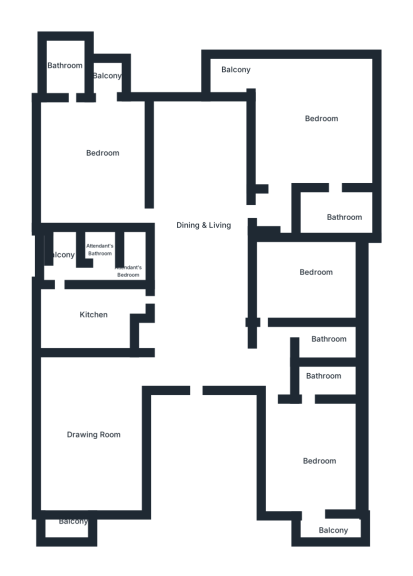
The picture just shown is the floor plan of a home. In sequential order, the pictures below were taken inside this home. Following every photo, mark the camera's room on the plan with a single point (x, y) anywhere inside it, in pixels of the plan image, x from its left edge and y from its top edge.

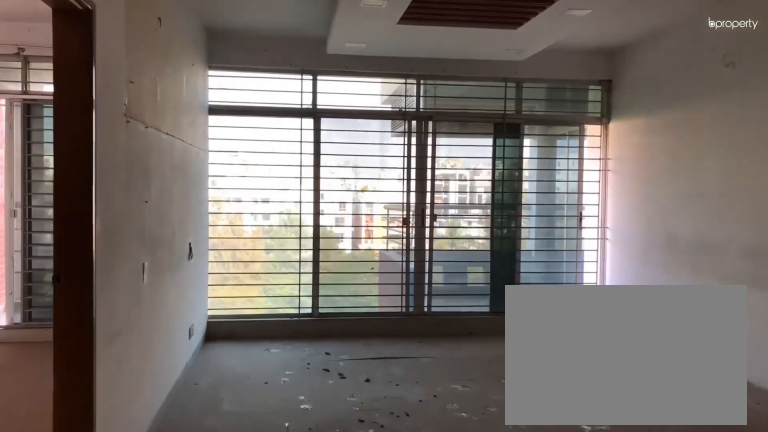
(196, 222)
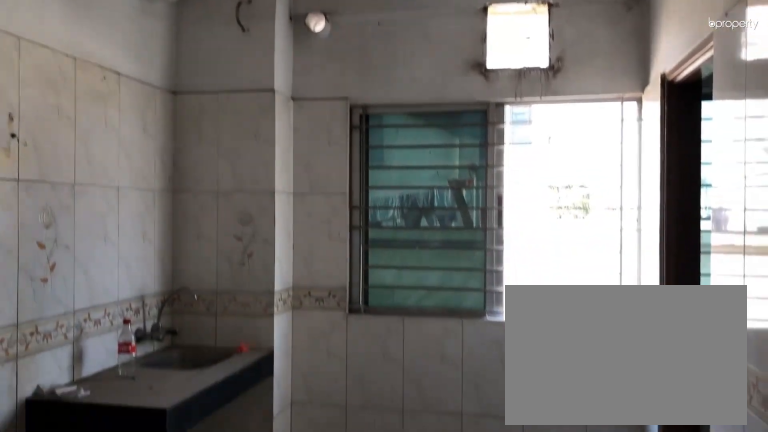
(94, 311)
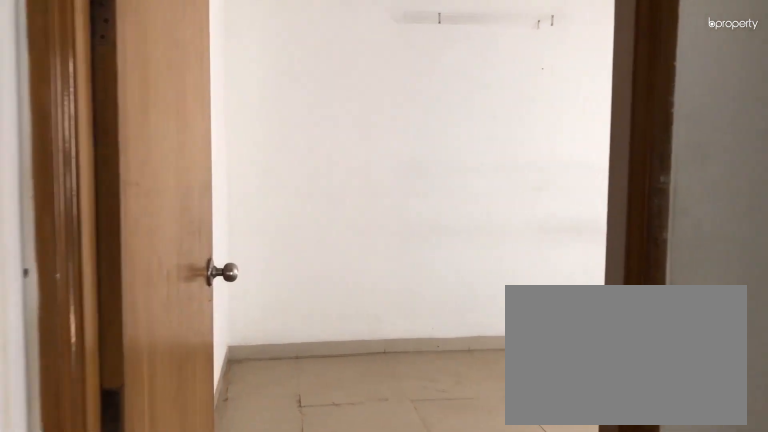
(306, 311)
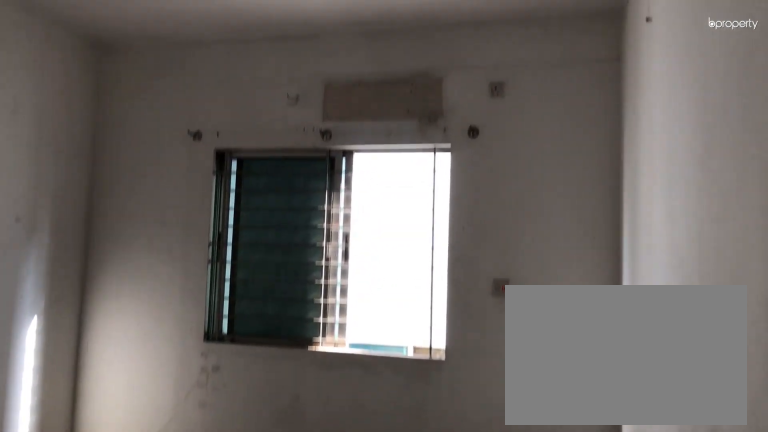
(306, 311)
